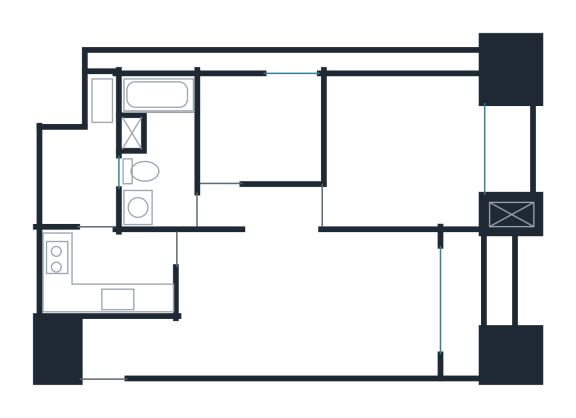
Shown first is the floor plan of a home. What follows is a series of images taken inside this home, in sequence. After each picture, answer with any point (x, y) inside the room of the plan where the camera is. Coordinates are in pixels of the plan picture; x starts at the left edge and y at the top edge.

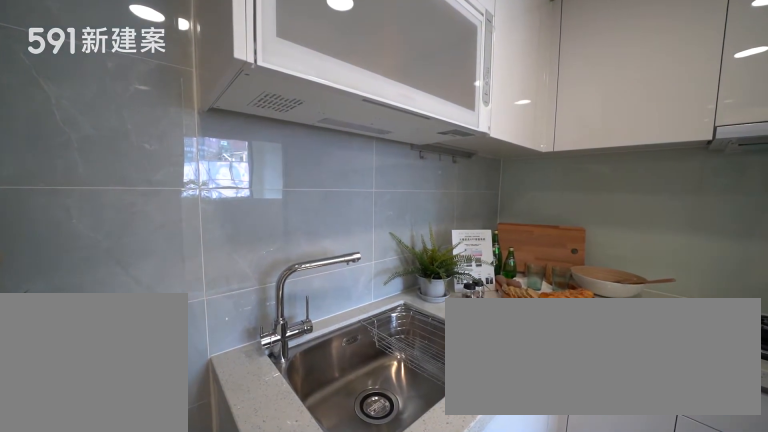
(106, 270)
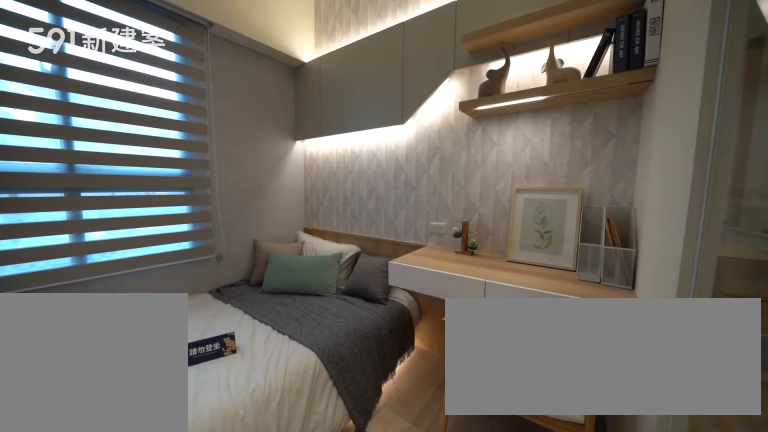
(260, 125)
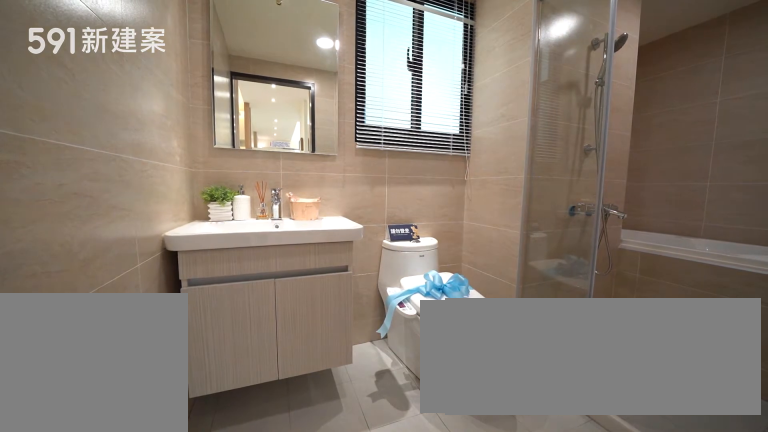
(158, 146)
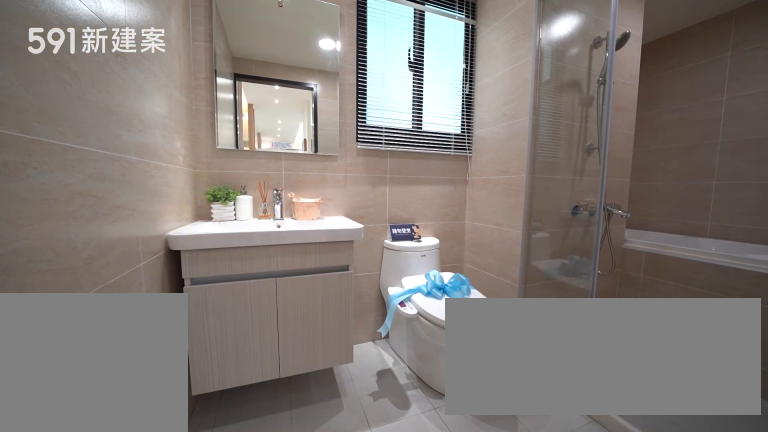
(158, 146)
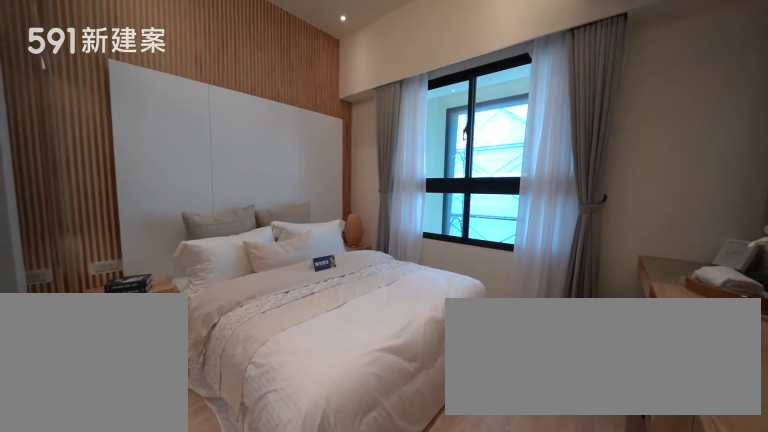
(408, 148)
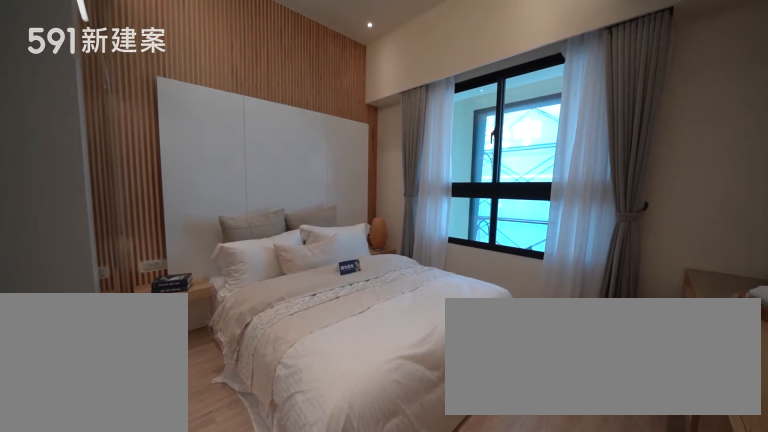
(408, 148)
